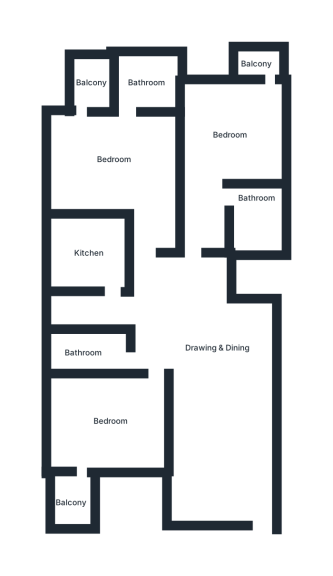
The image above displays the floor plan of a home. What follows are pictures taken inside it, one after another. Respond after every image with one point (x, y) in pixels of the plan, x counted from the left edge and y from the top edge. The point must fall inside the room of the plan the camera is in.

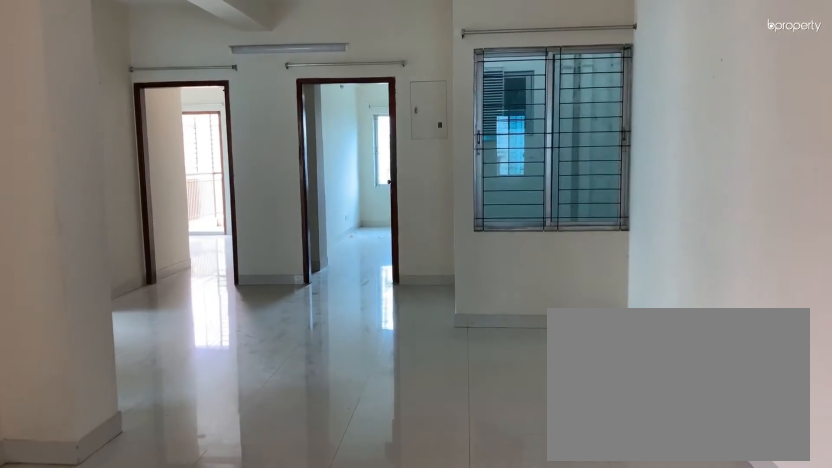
(218, 361)
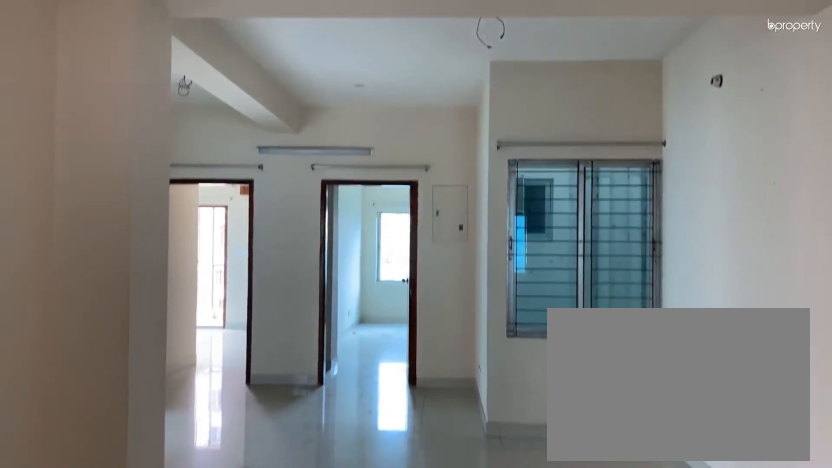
(211, 356)
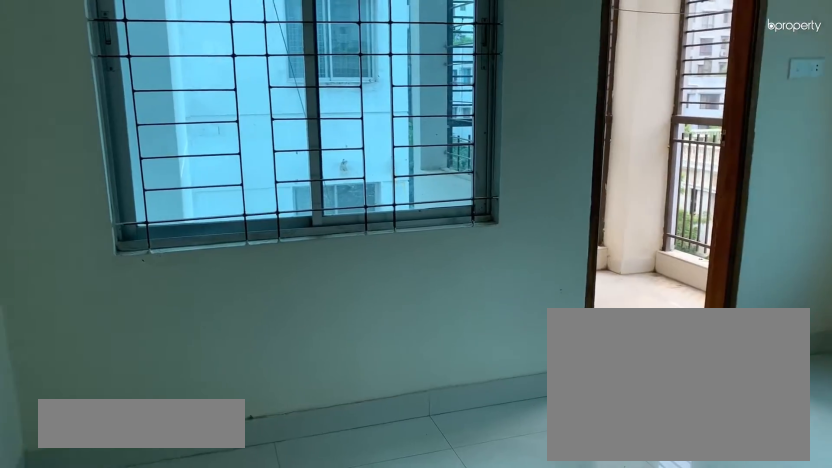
(91, 429)
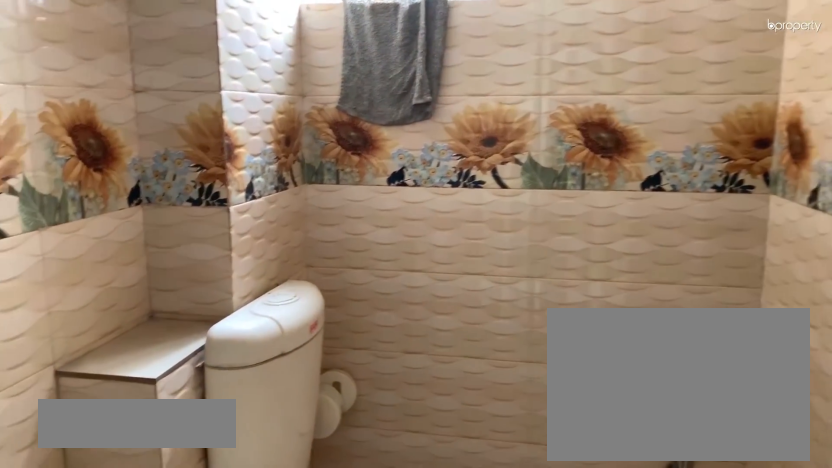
(81, 353)
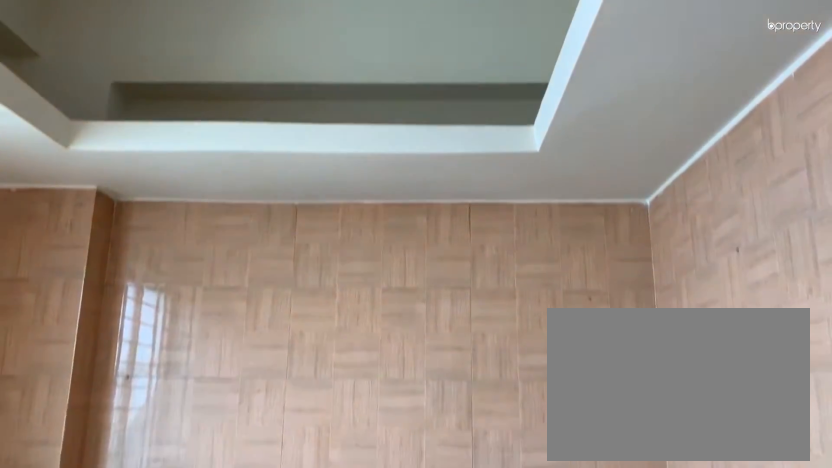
(91, 254)
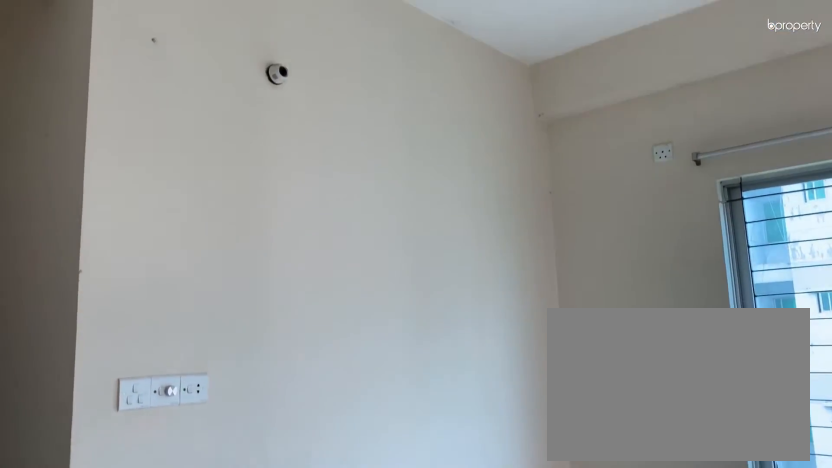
(119, 142)
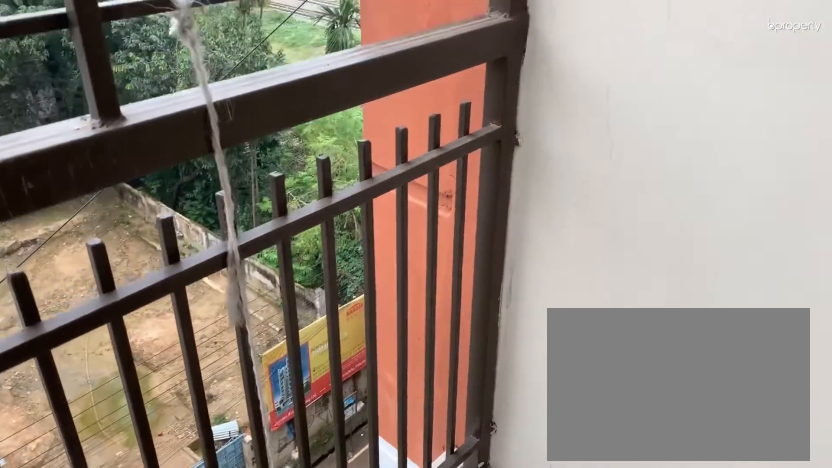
(89, 78)
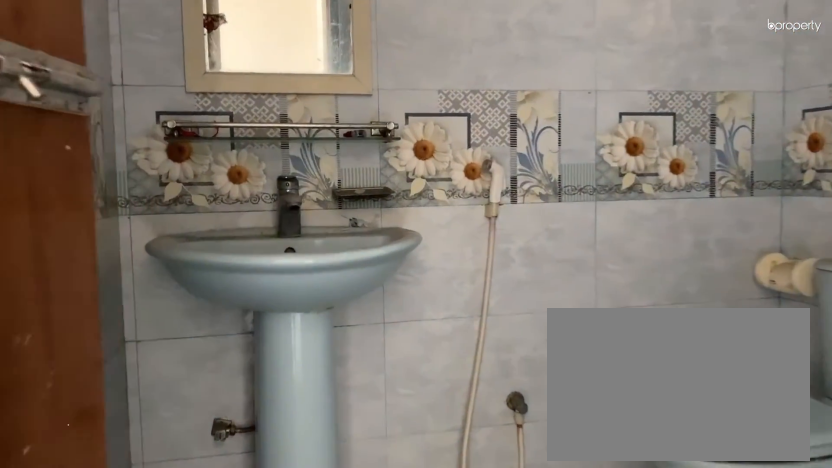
(254, 213)
